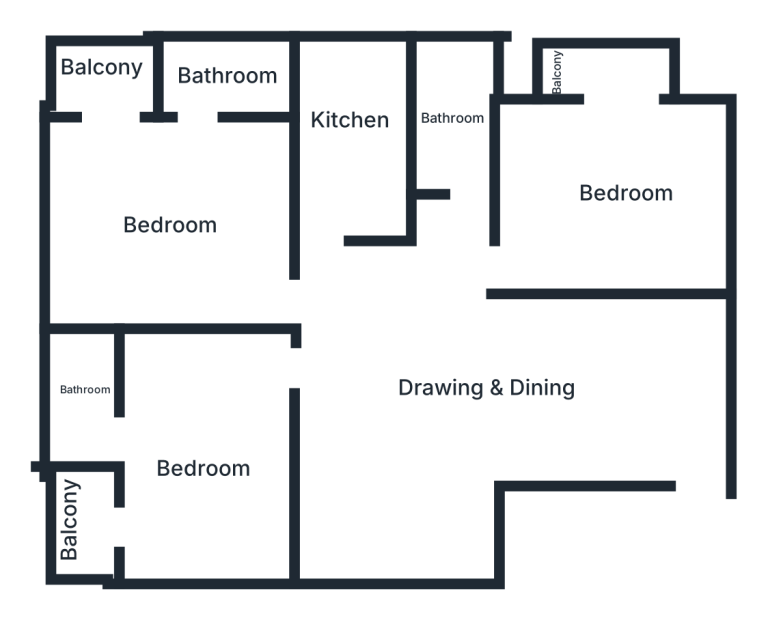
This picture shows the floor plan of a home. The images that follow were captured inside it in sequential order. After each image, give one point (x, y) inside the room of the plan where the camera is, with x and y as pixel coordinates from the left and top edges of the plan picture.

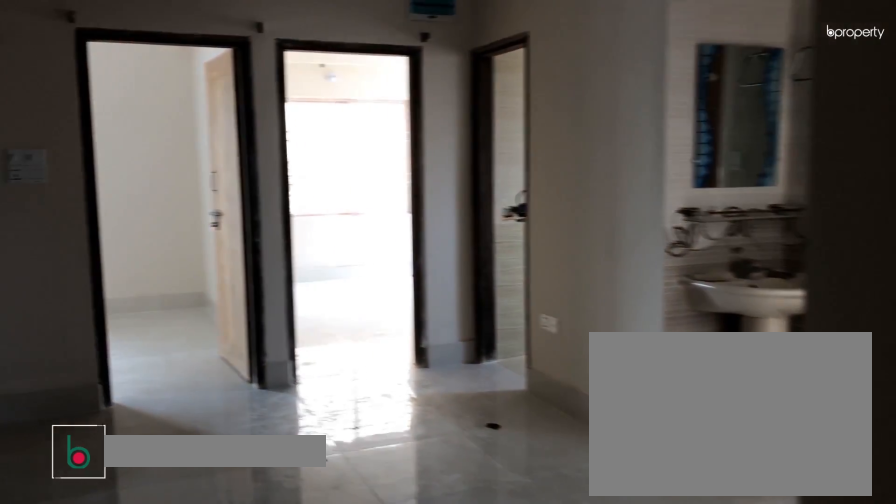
(502, 375)
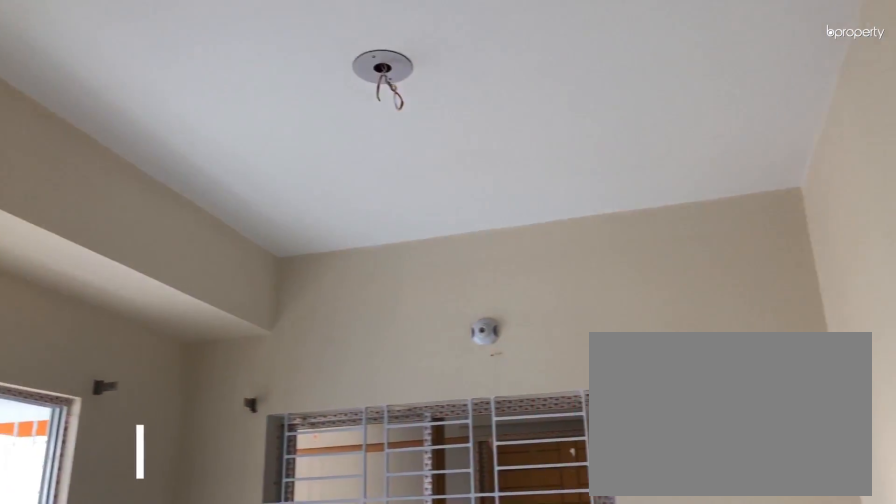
(612, 199)
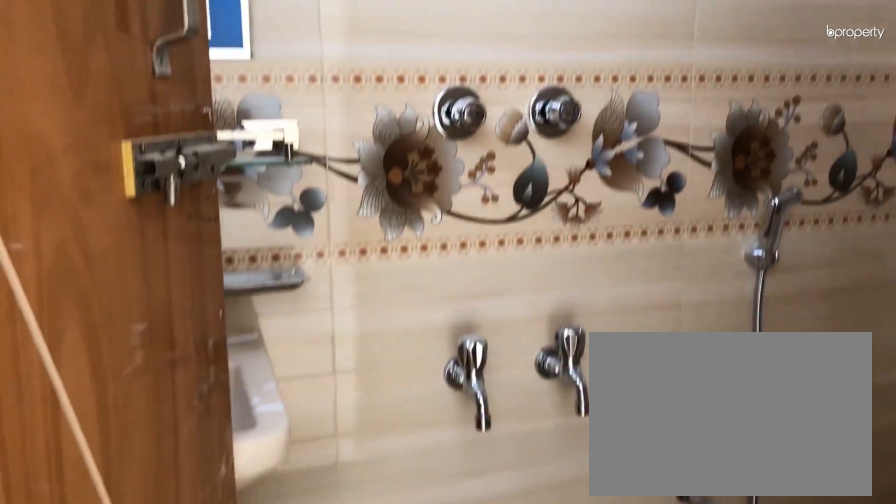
(233, 79)
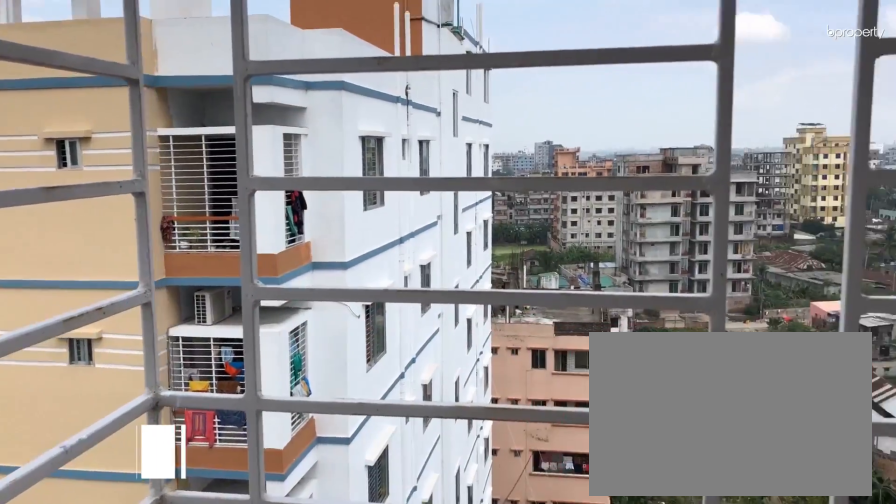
(99, 77)
